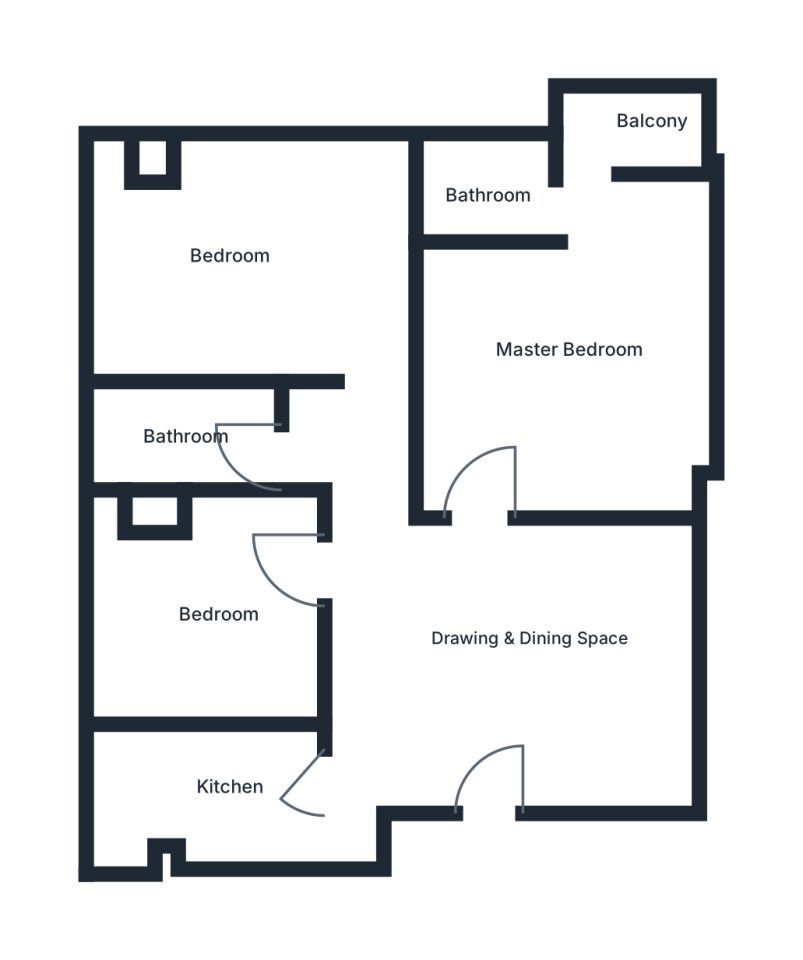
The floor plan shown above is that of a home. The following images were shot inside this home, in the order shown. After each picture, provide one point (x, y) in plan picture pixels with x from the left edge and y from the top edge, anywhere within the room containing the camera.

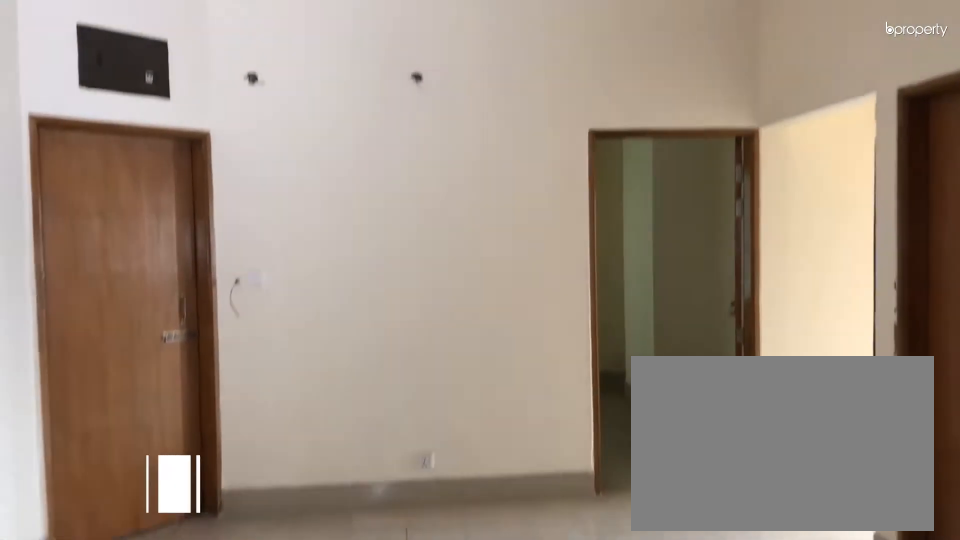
(472, 649)
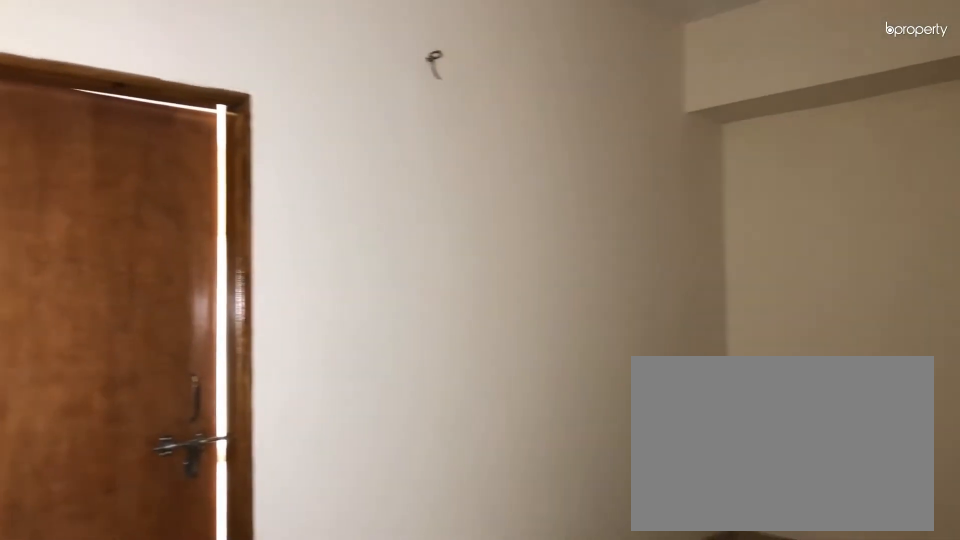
(472, 649)
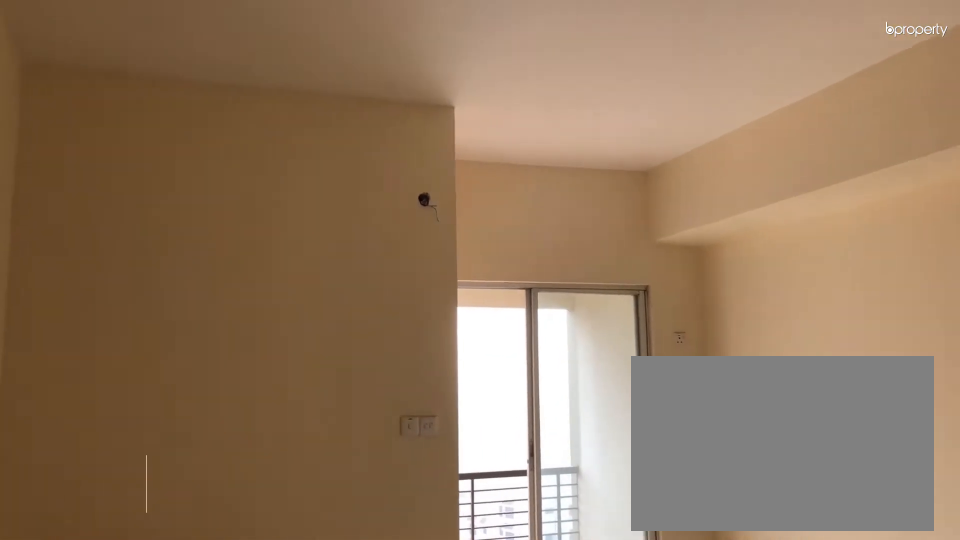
(596, 340)
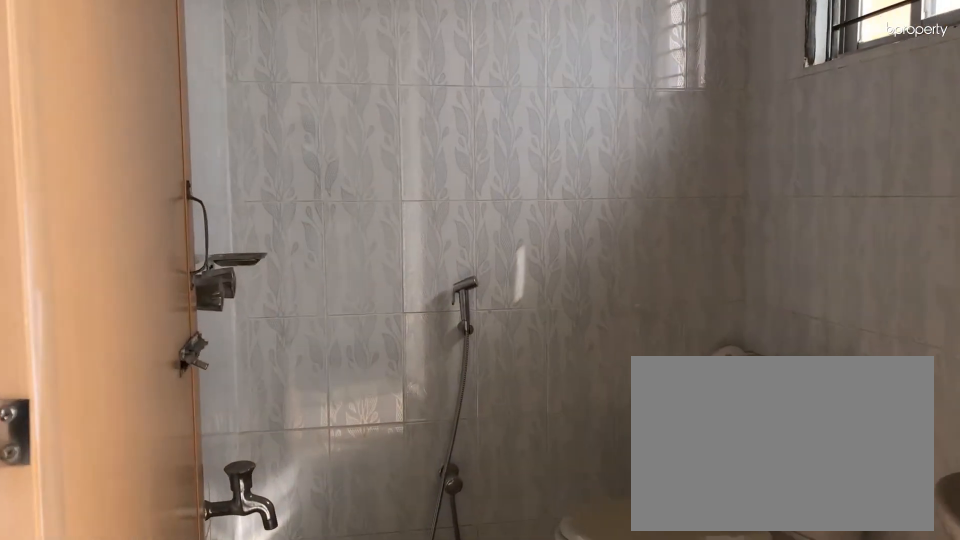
(488, 192)
